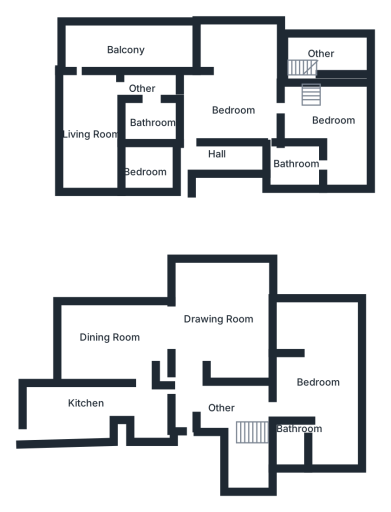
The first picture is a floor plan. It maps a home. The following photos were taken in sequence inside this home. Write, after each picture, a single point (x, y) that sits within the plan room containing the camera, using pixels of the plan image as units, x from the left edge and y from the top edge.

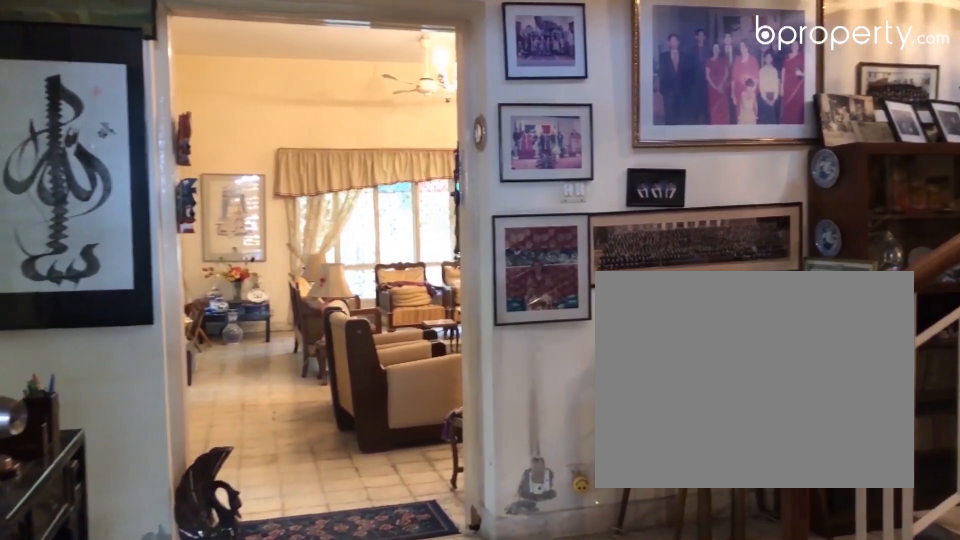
(205, 411)
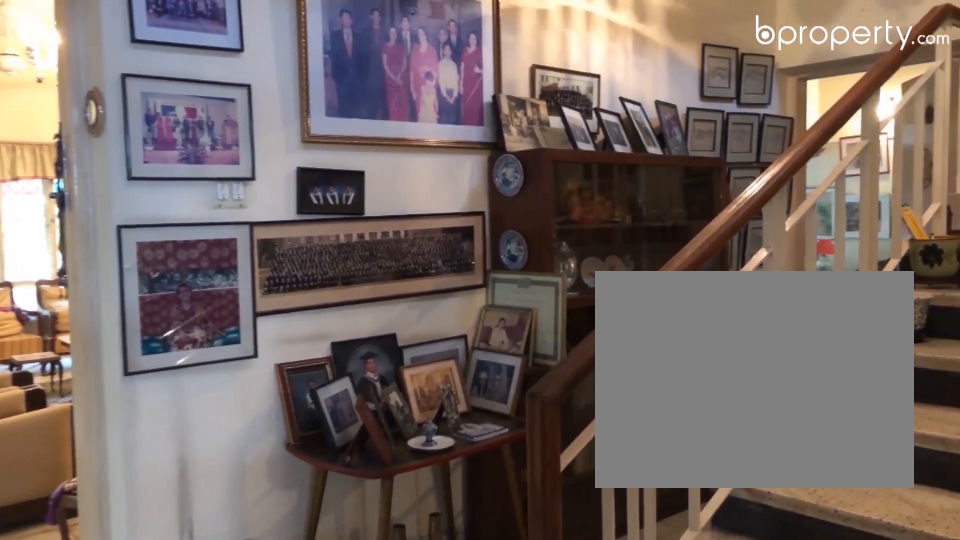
(205, 411)
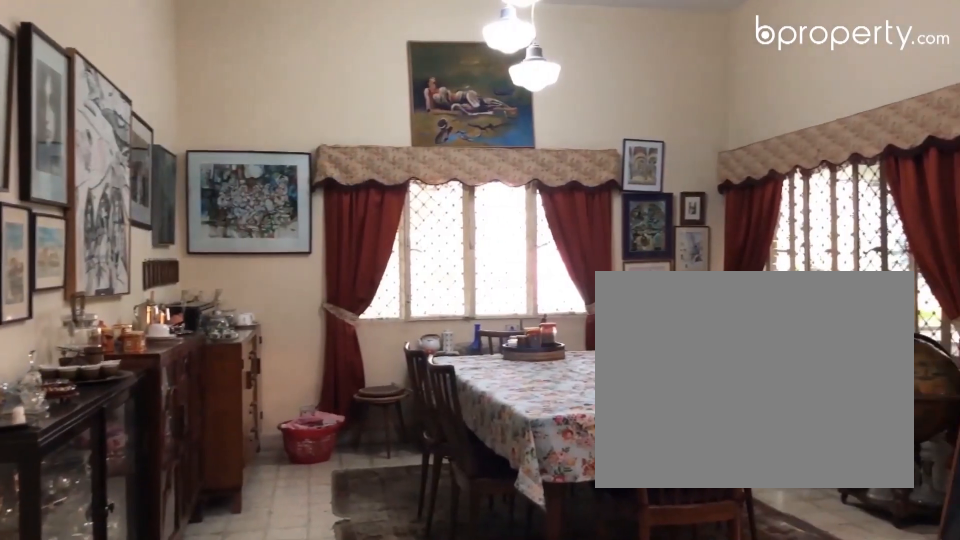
(112, 337)
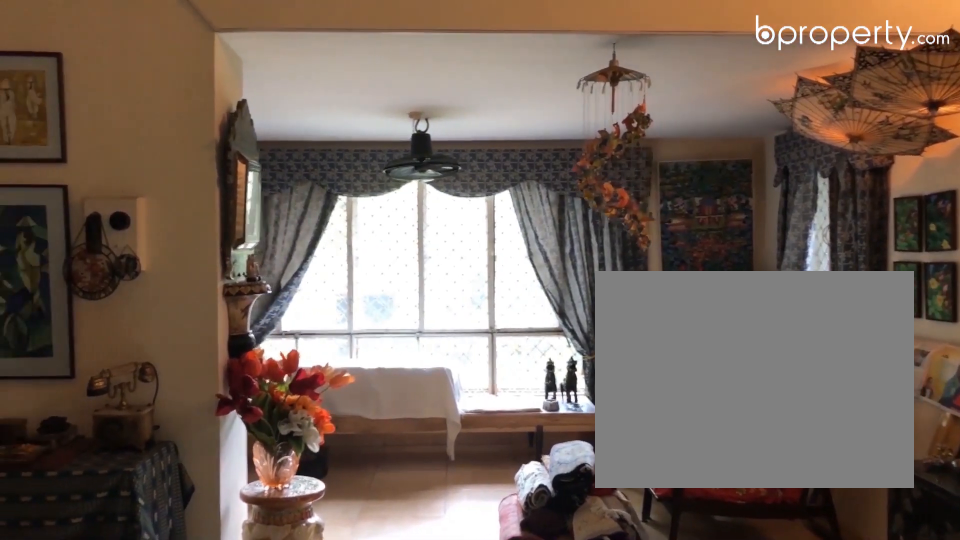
(323, 386)
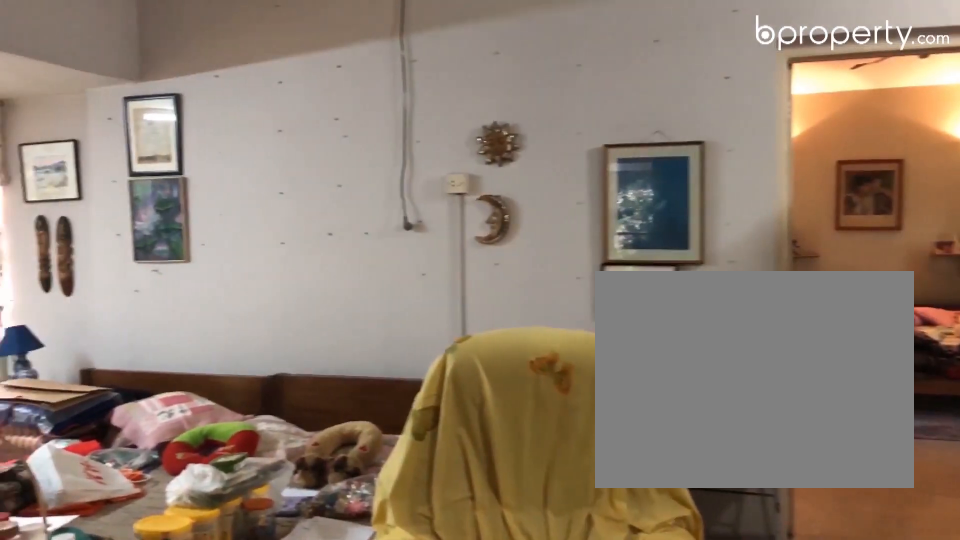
(245, 89)
